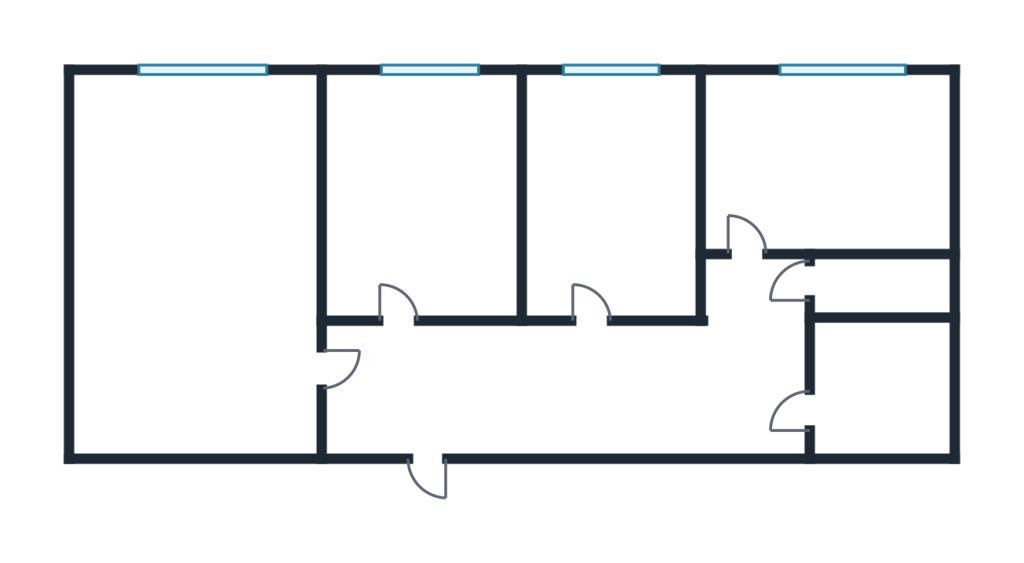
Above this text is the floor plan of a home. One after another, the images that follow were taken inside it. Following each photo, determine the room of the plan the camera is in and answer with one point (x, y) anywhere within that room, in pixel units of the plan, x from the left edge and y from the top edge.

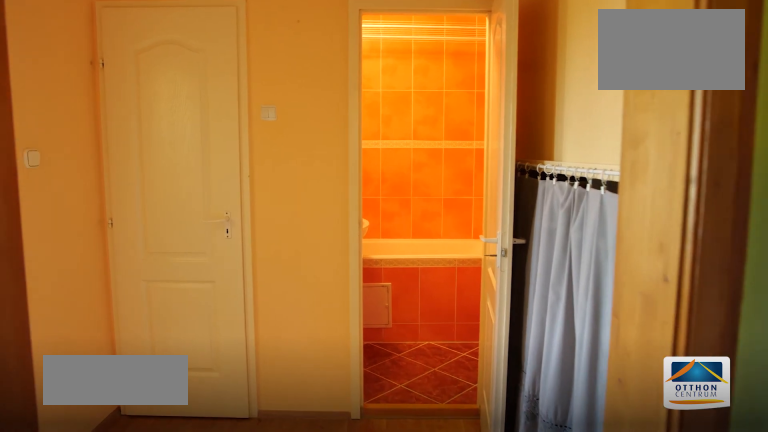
(744, 357)
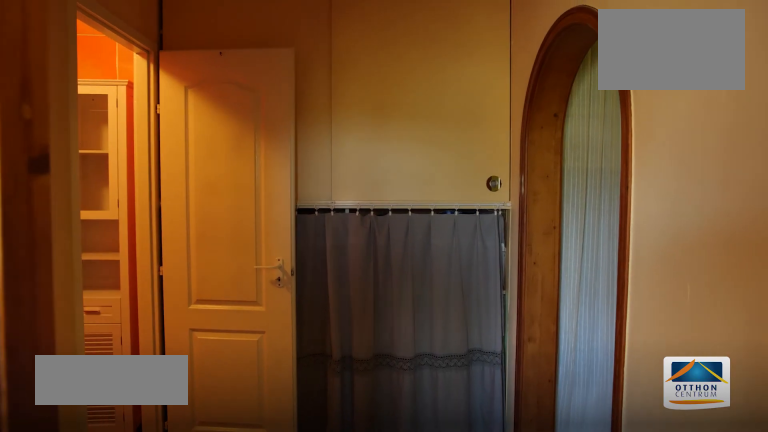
(745, 357)
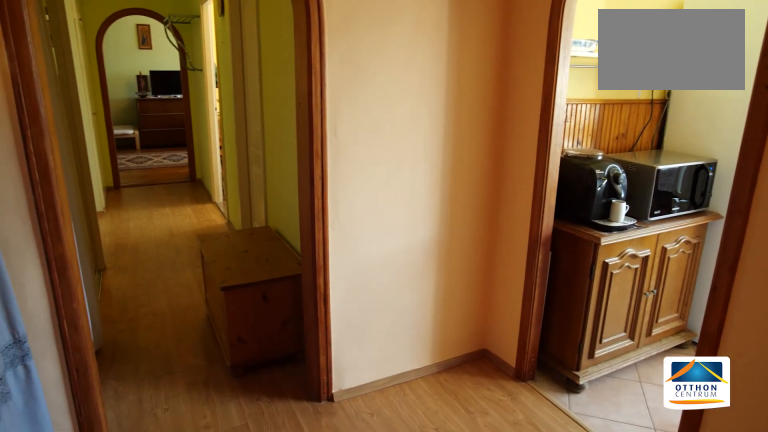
(744, 357)
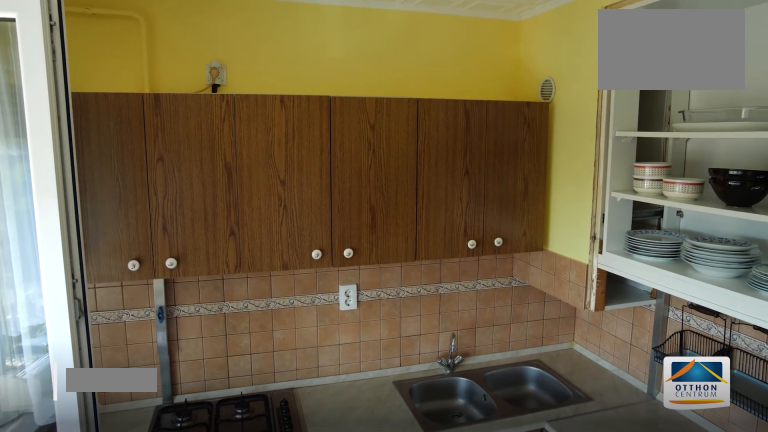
(835, 153)
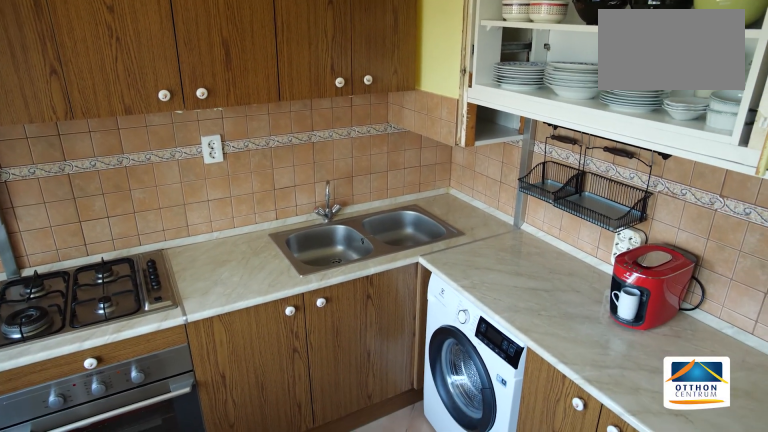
(835, 153)
